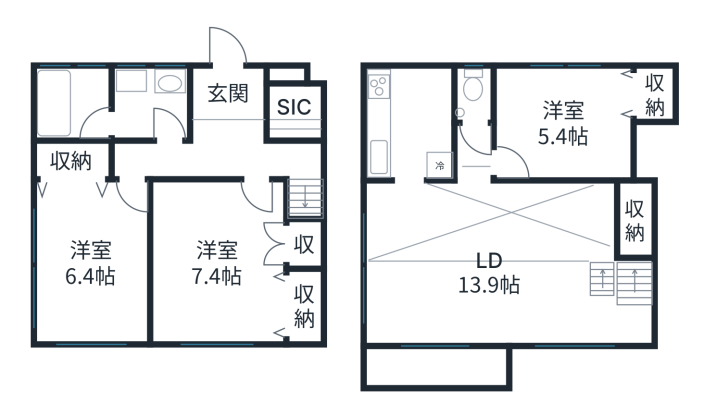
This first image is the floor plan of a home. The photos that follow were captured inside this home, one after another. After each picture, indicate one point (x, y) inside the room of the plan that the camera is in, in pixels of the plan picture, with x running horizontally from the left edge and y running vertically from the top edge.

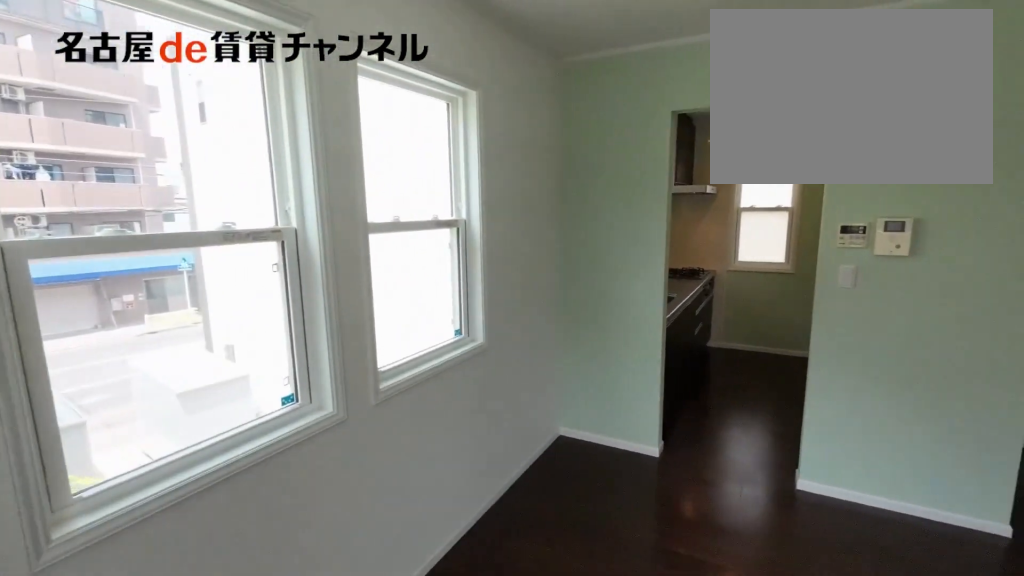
(509, 265)
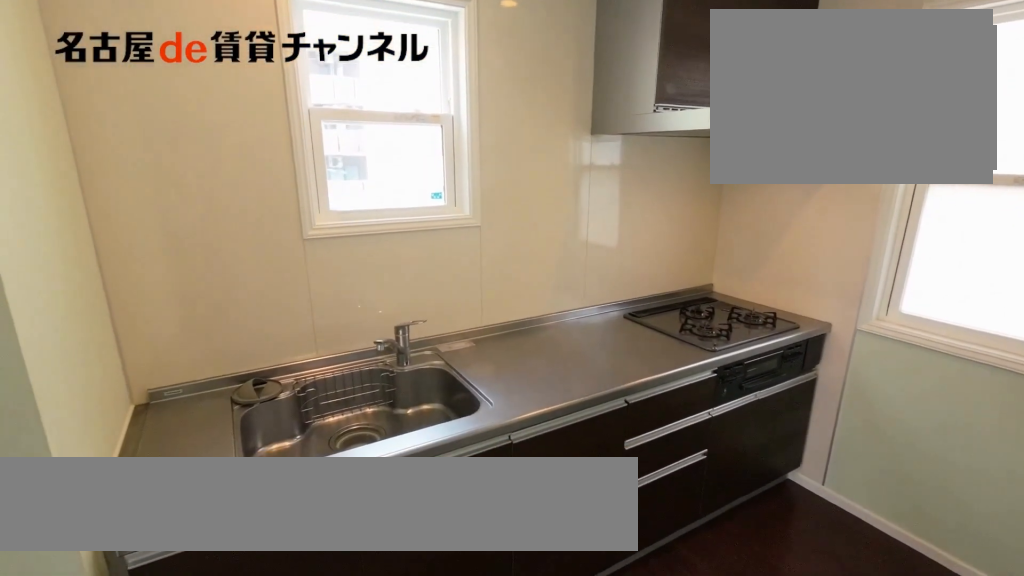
(408, 124)
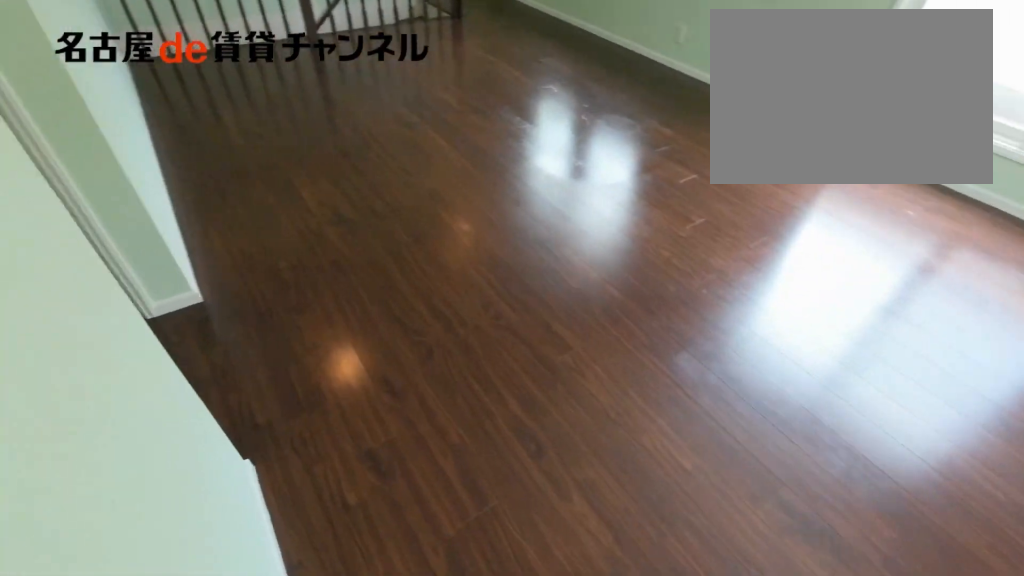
(408, 123)
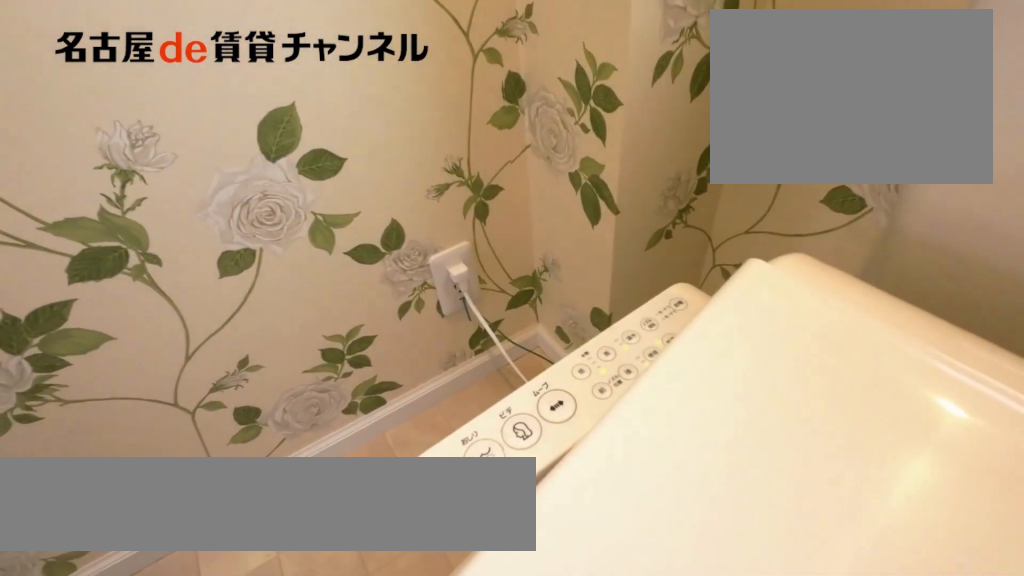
(473, 96)
